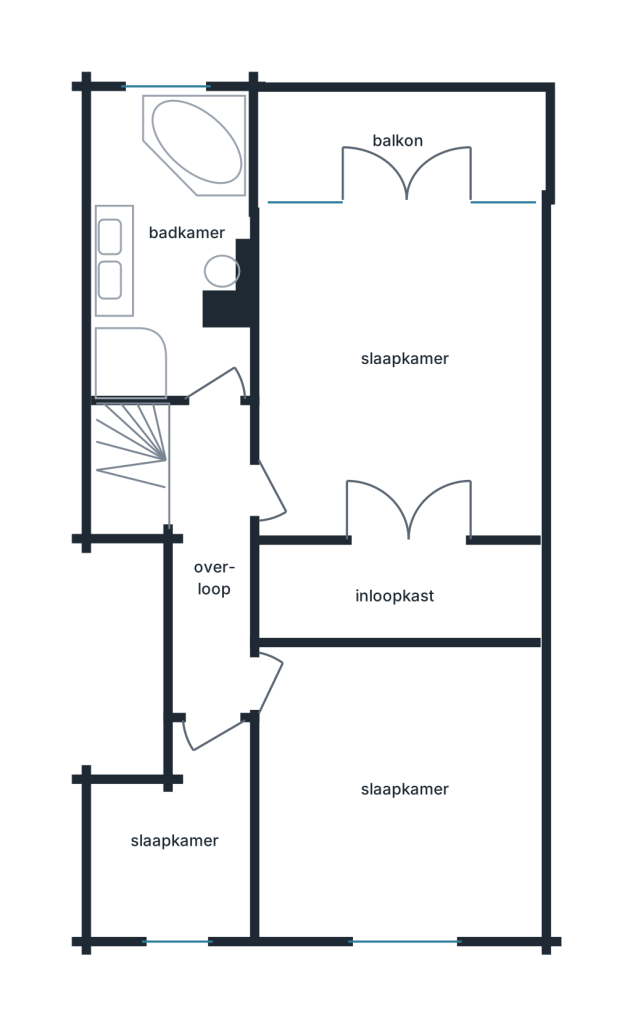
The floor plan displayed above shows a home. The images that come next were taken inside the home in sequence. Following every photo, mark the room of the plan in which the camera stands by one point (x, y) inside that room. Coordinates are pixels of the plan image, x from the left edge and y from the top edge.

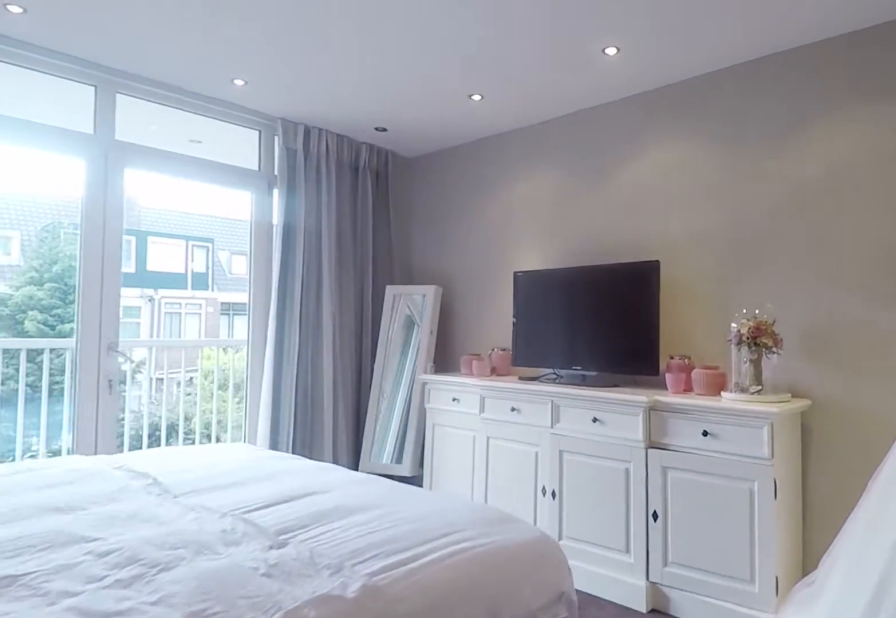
(399, 436)
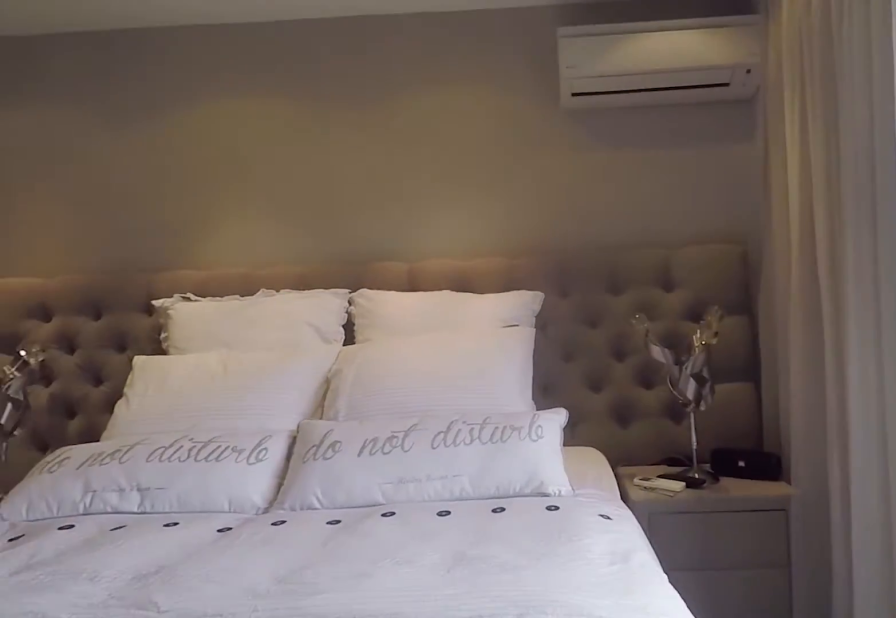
(399, 436)
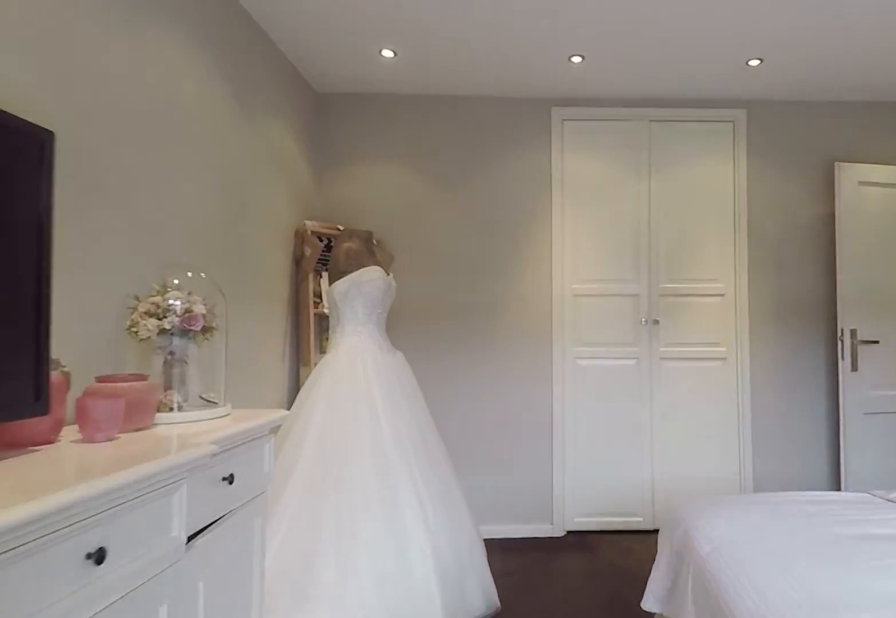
(399, 436)
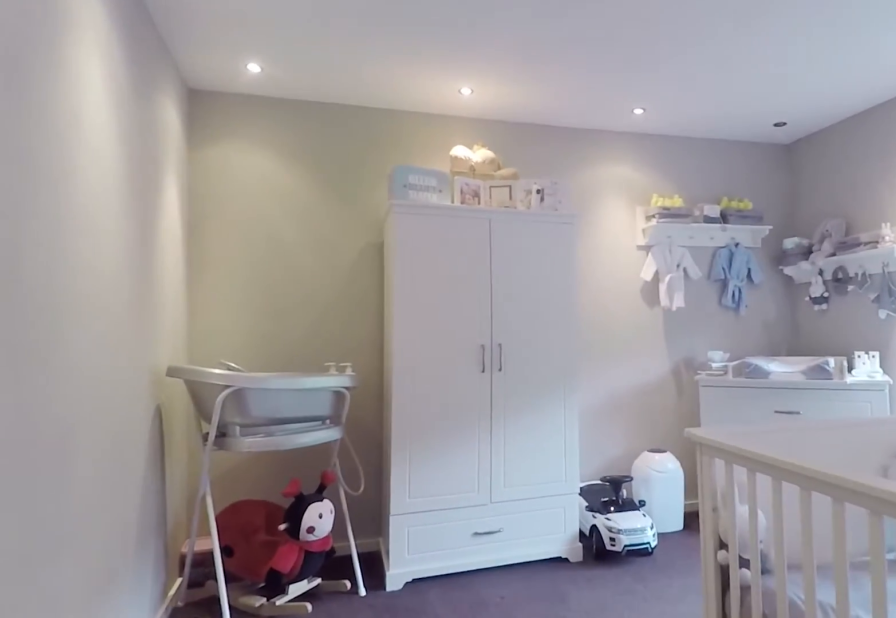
(319, 834)
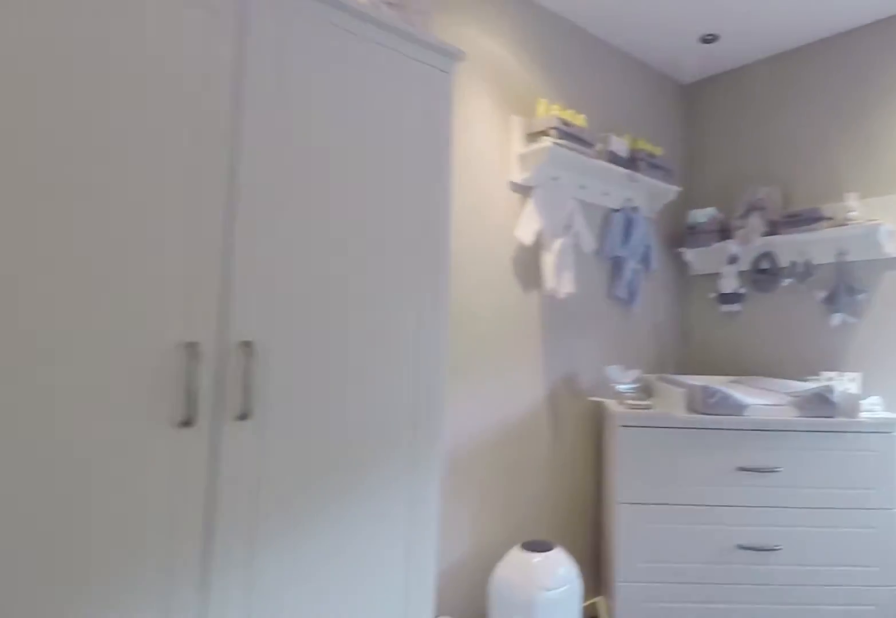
(319, 834)
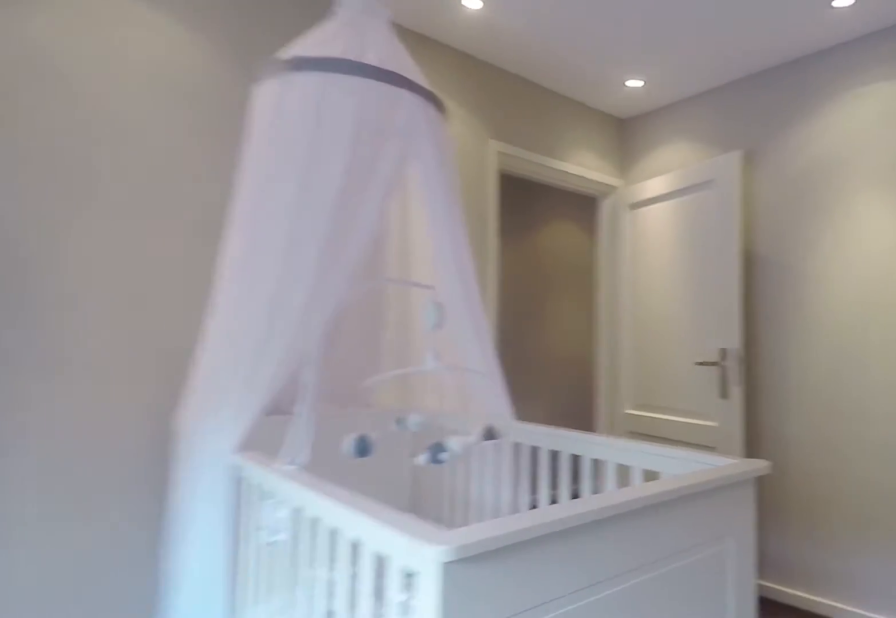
(319, 834)
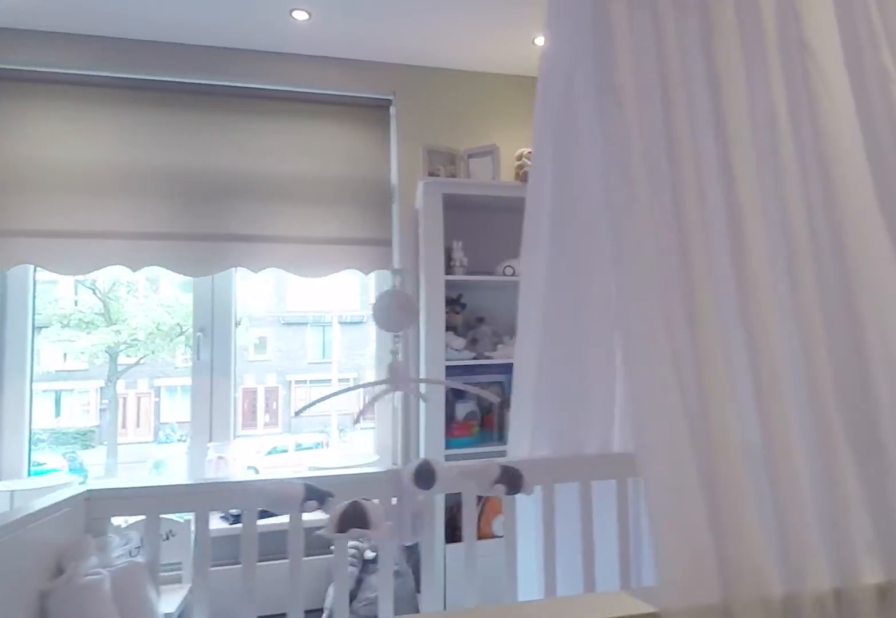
(319, 834)
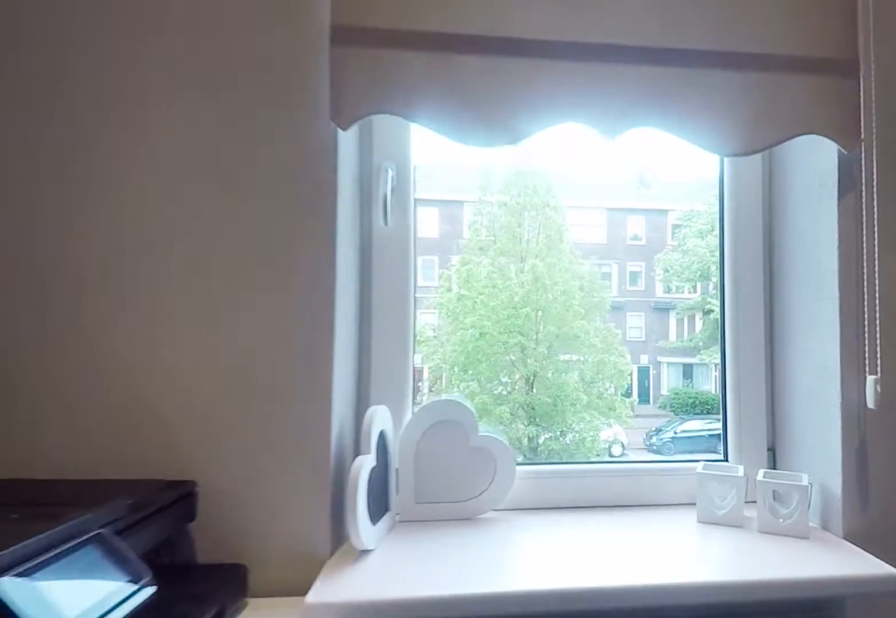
(180, 844)
